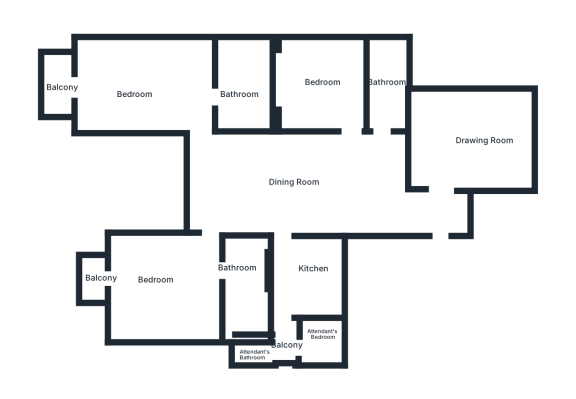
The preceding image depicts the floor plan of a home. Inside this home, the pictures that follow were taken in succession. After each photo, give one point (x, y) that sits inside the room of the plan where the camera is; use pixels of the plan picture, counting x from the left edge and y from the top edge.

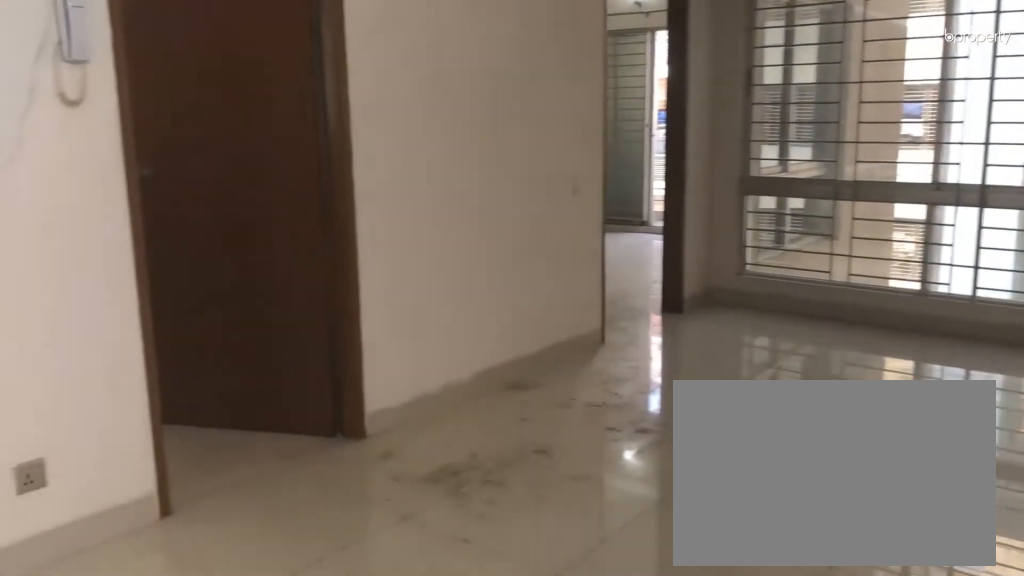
(292, 186)
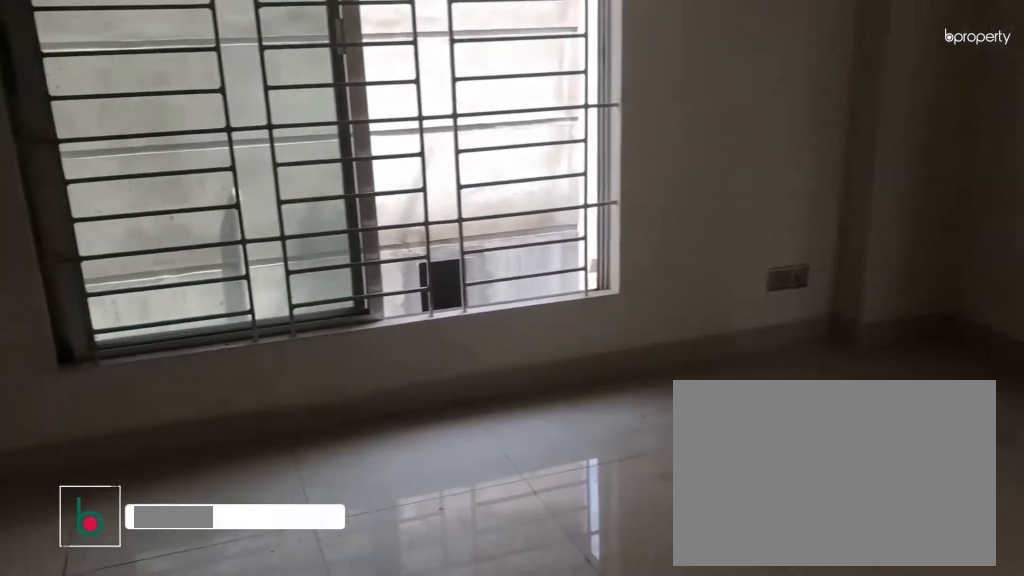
(460, 147)
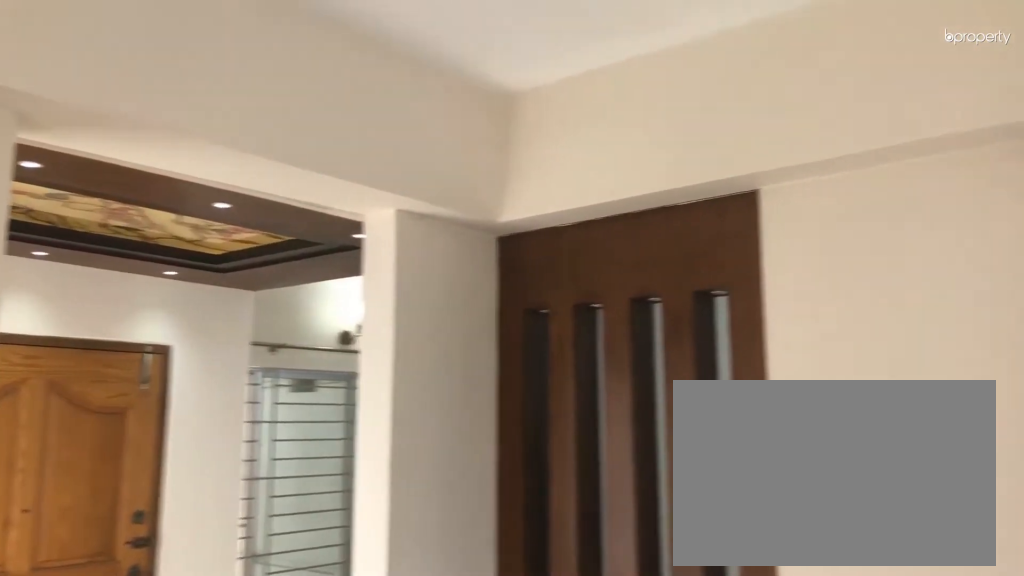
(460, 147)
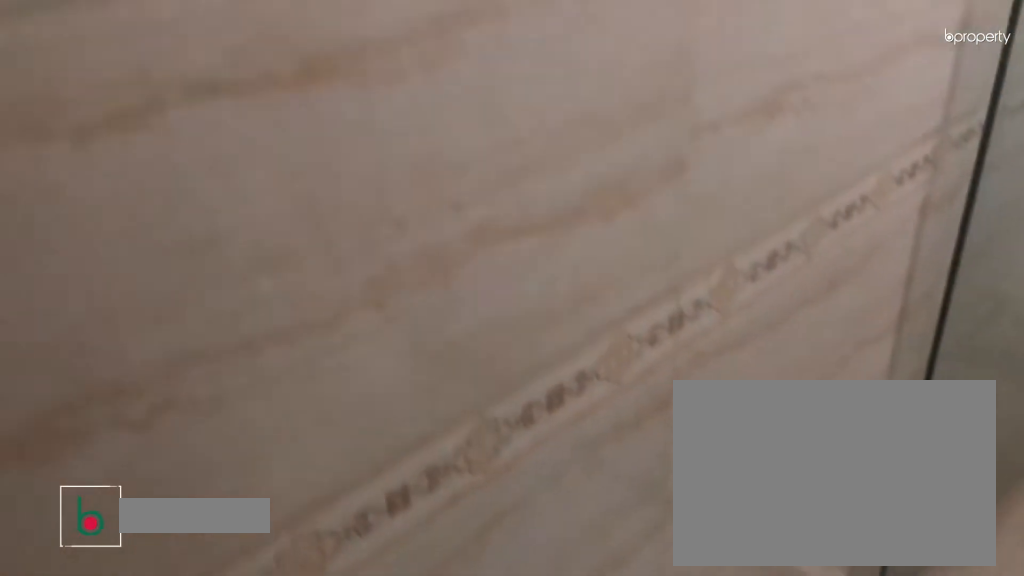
(388, 88)
